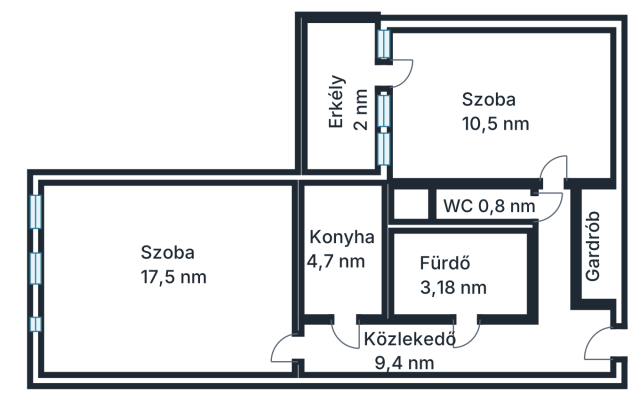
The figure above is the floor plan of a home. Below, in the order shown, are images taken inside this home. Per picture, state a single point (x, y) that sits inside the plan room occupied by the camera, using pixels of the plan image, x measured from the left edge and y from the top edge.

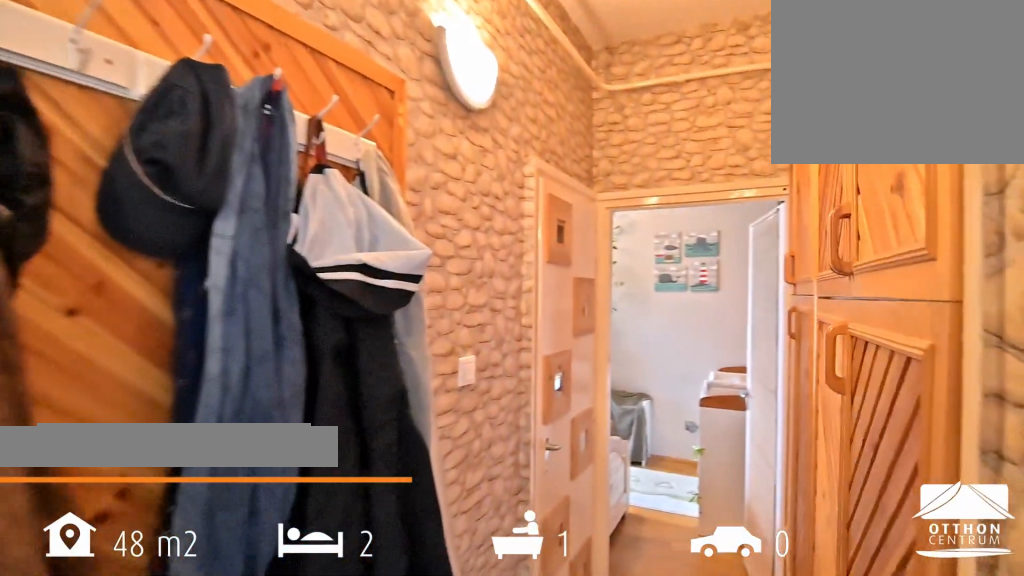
(551, 351)
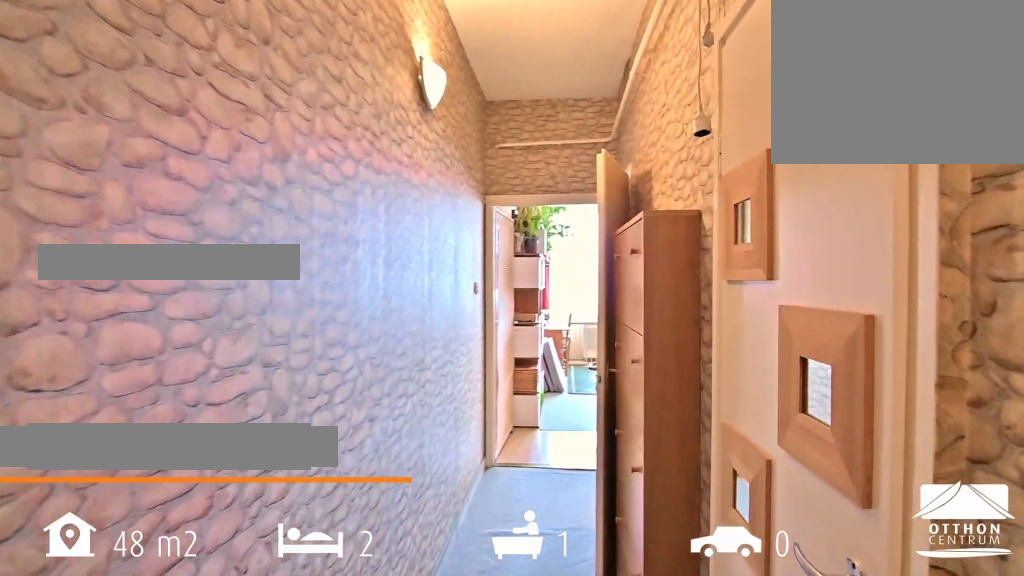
(551, 351)
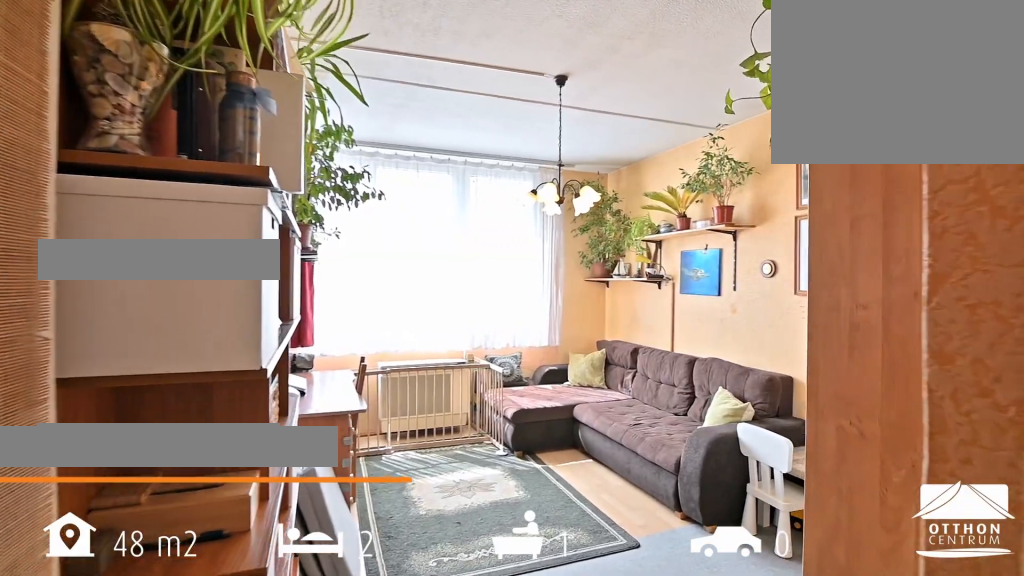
(190, 268)
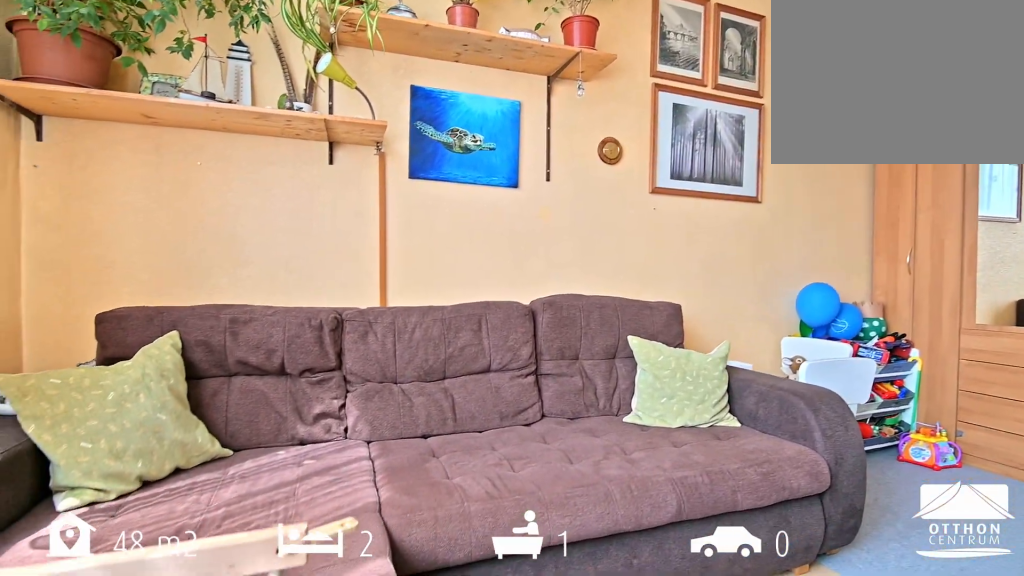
(191, 267)
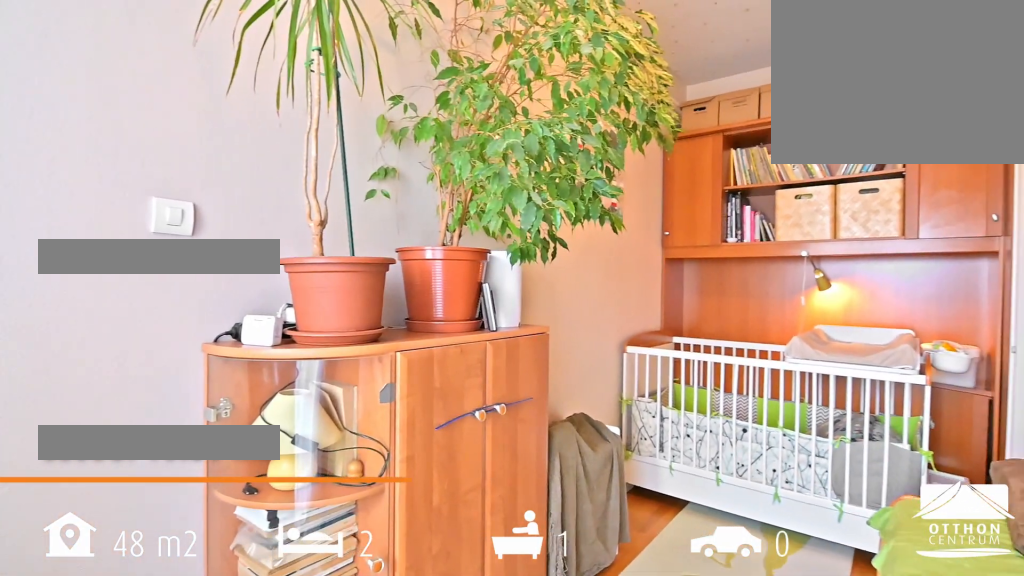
(495, 116)
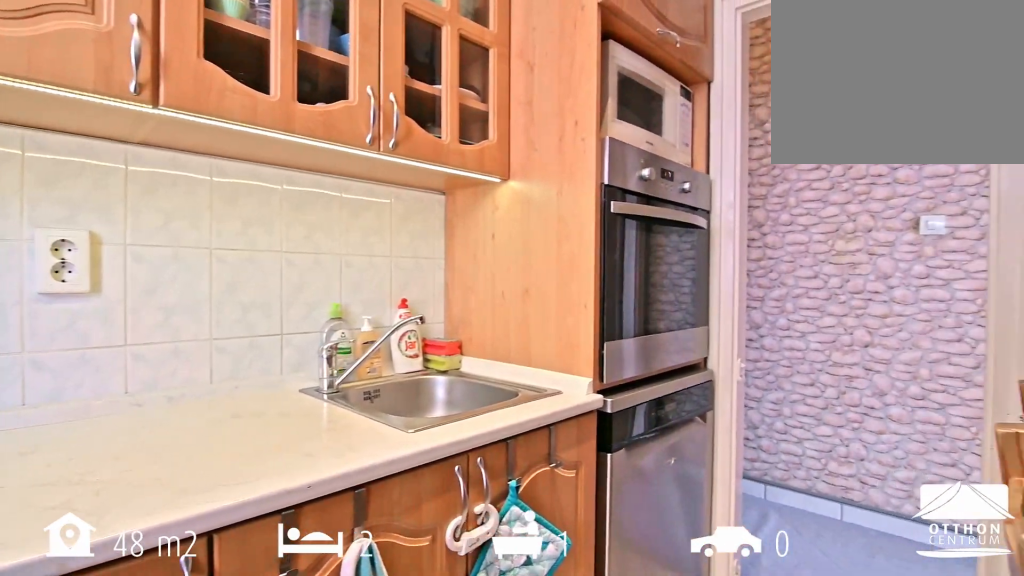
(343, 268)
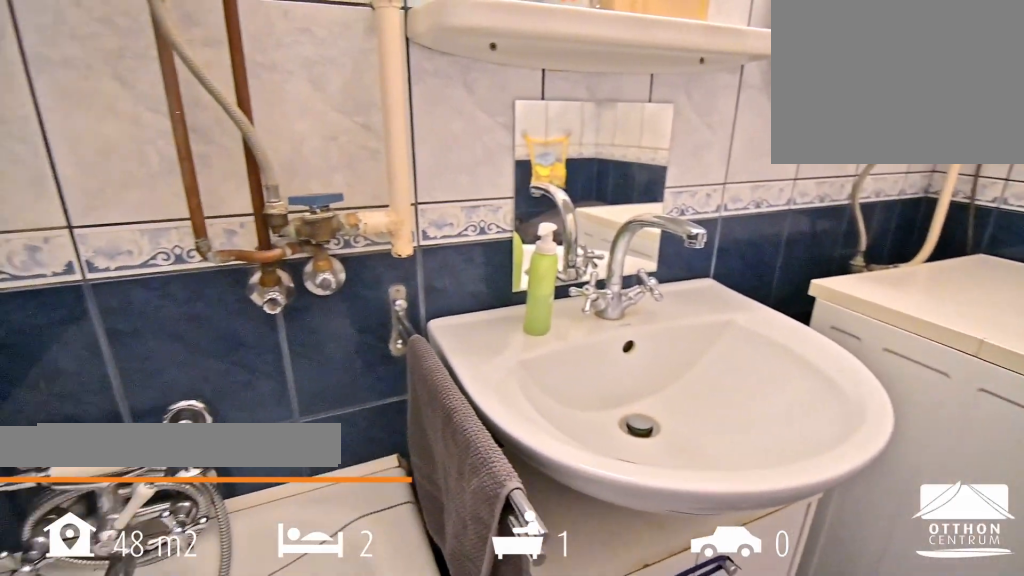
(468, 282)
